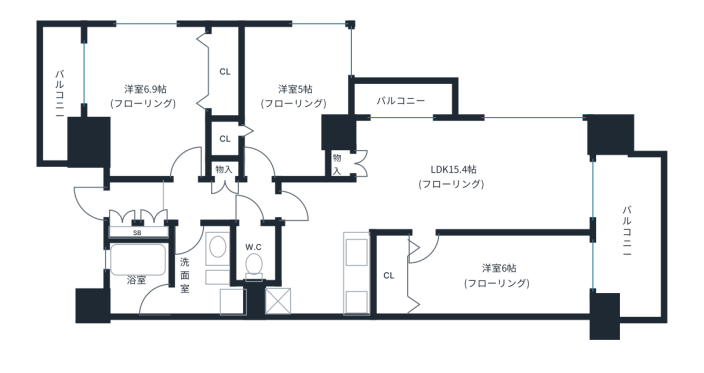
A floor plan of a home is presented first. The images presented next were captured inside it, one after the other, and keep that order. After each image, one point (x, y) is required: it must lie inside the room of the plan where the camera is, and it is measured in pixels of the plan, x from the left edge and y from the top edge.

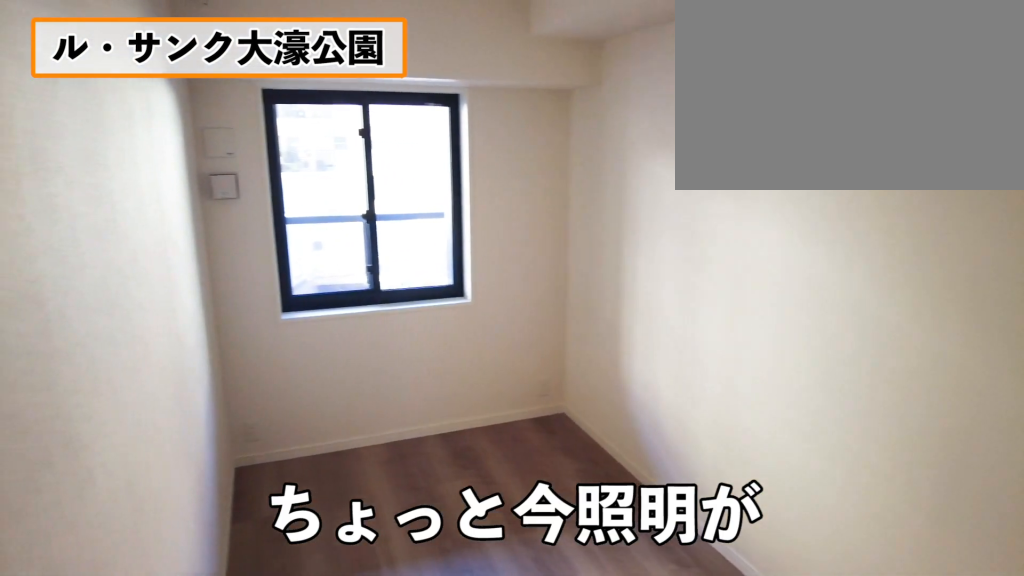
(500, 275)
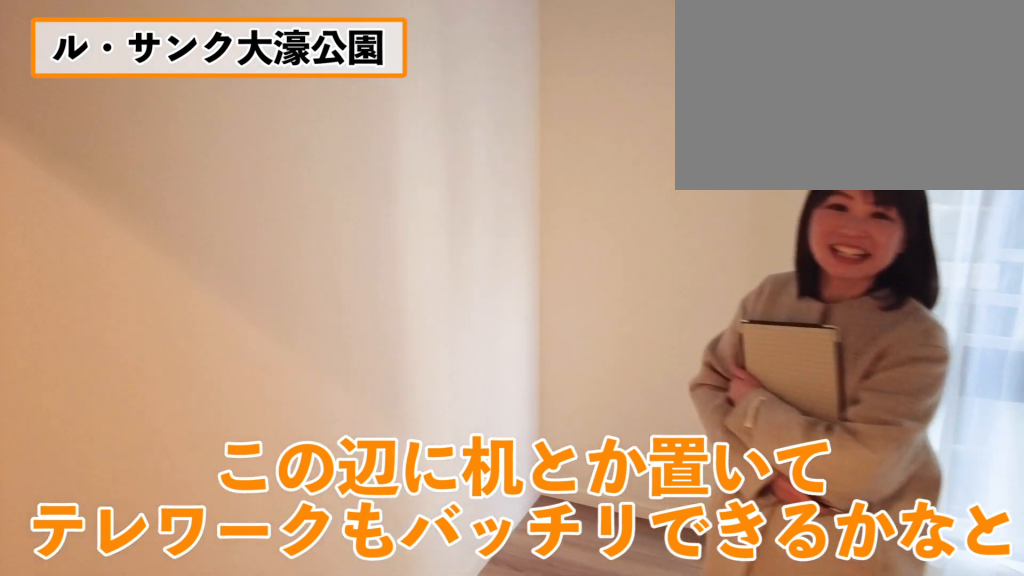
(294, 98)
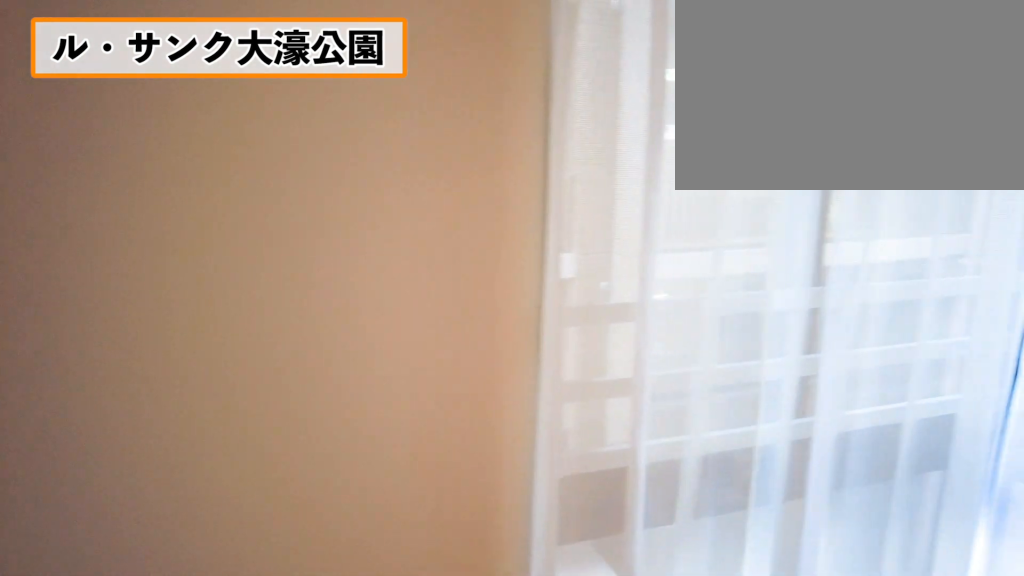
(294, 98)
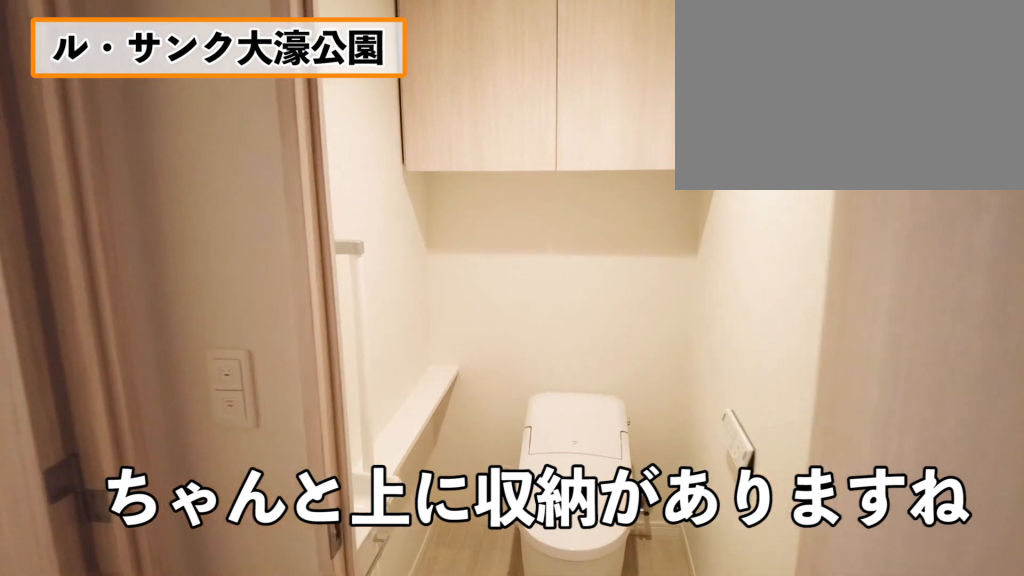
(257, 258)
